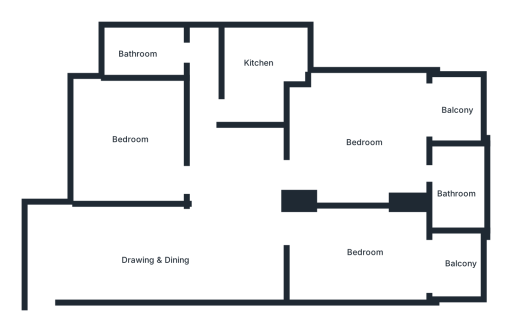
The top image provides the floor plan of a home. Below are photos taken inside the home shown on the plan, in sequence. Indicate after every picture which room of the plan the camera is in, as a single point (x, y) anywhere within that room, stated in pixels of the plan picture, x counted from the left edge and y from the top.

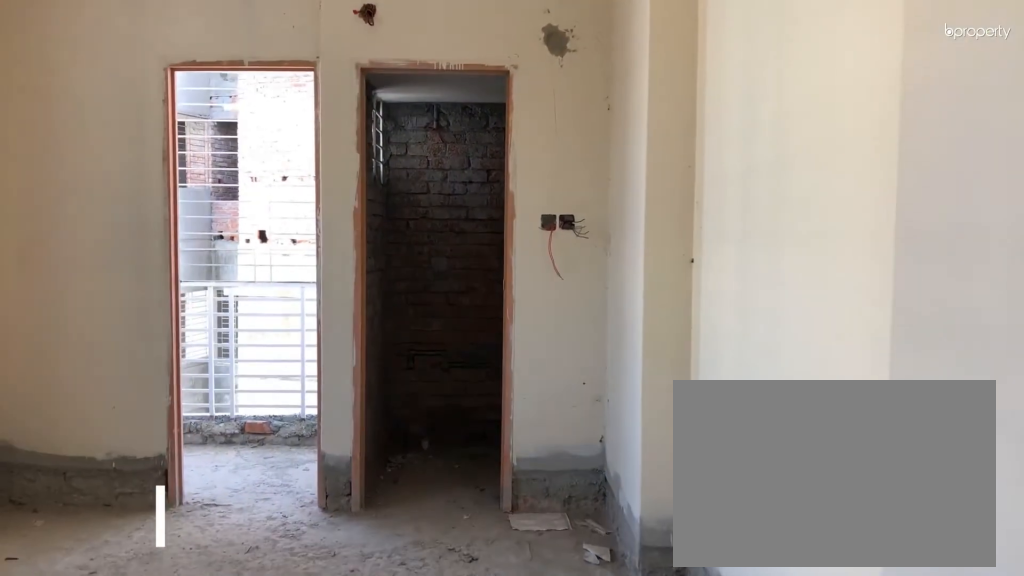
(300, 168)
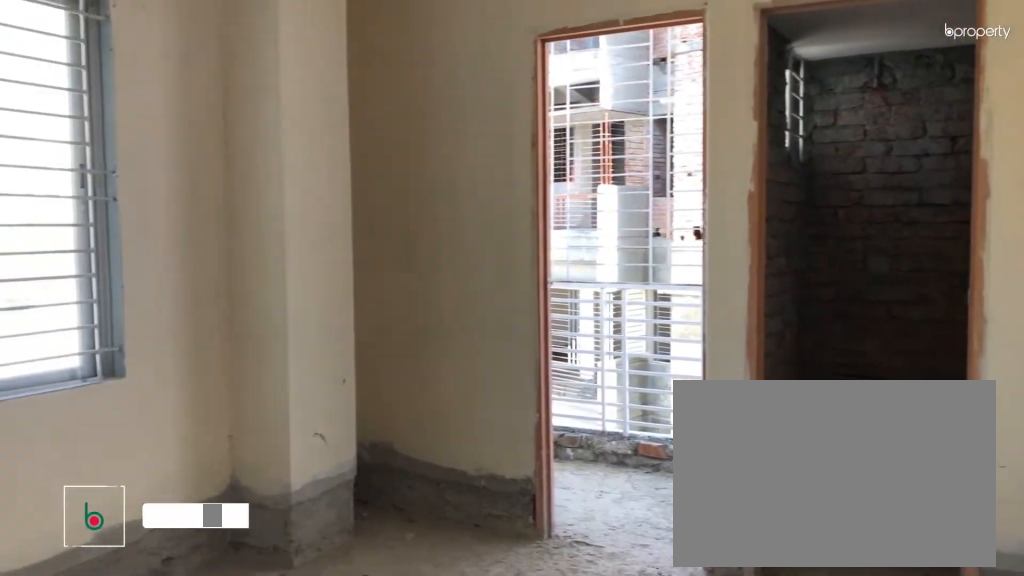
(364, 138)
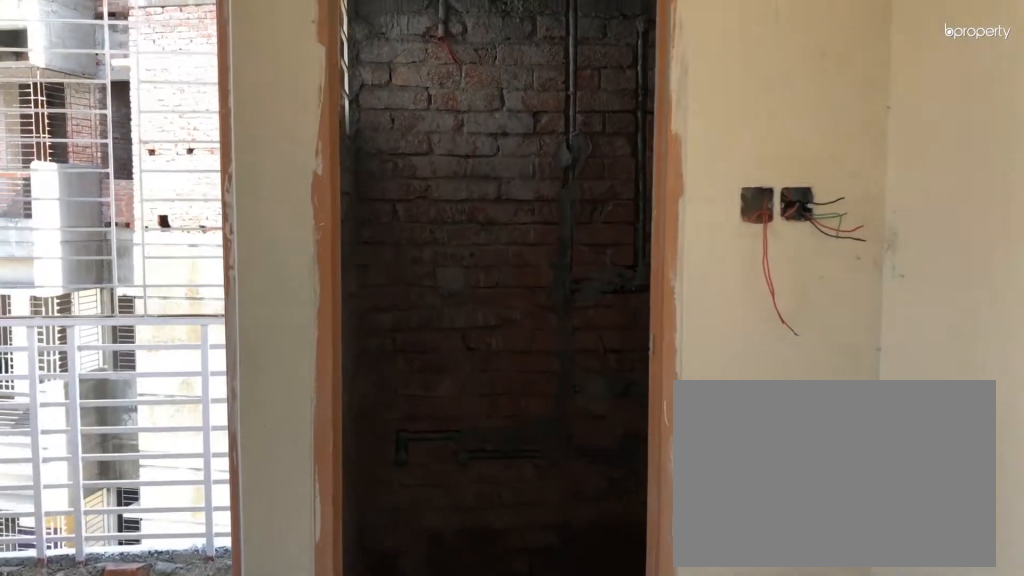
(399, 158)
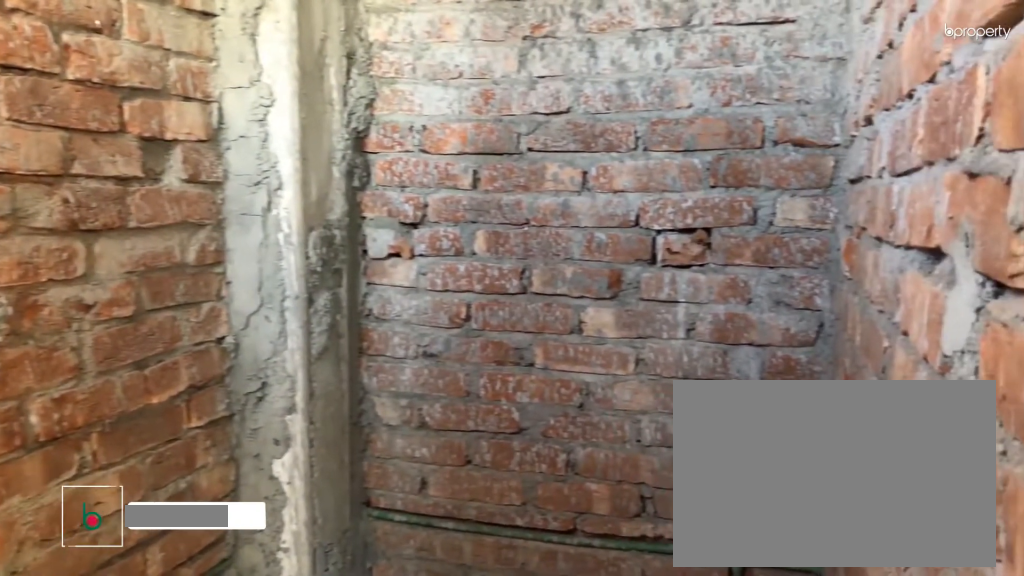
(457, 191)
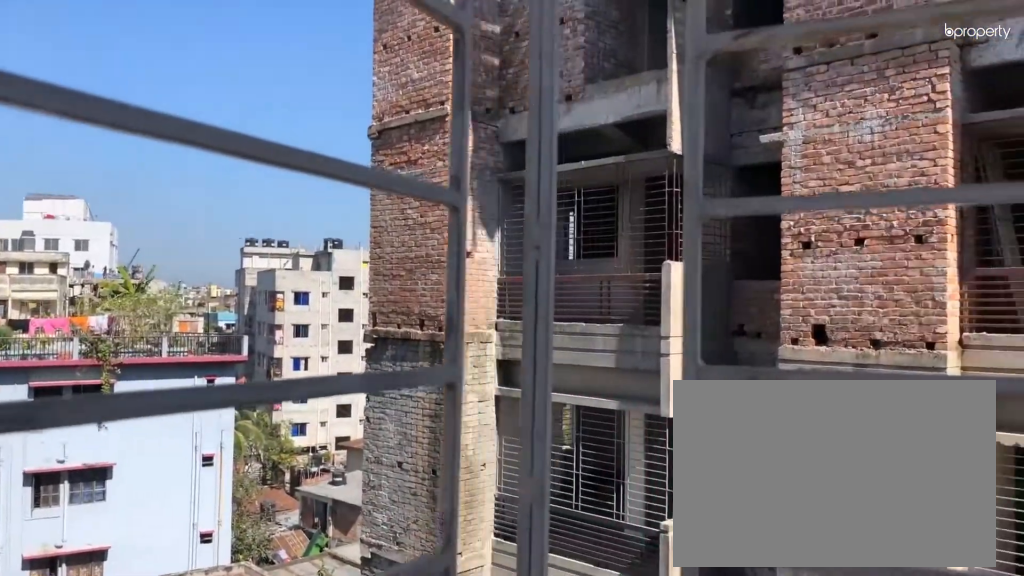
(461, 106)
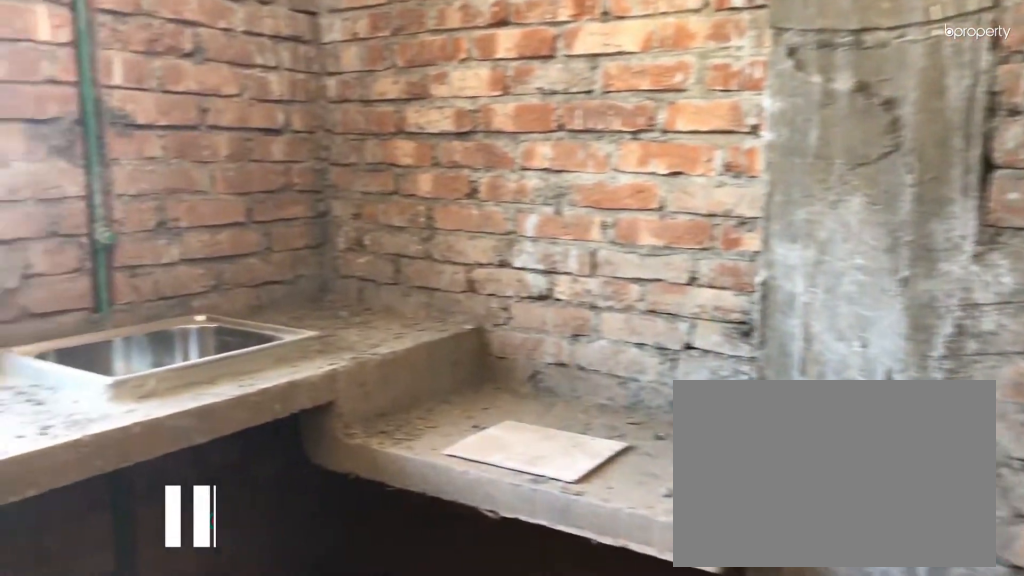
(255, 66)
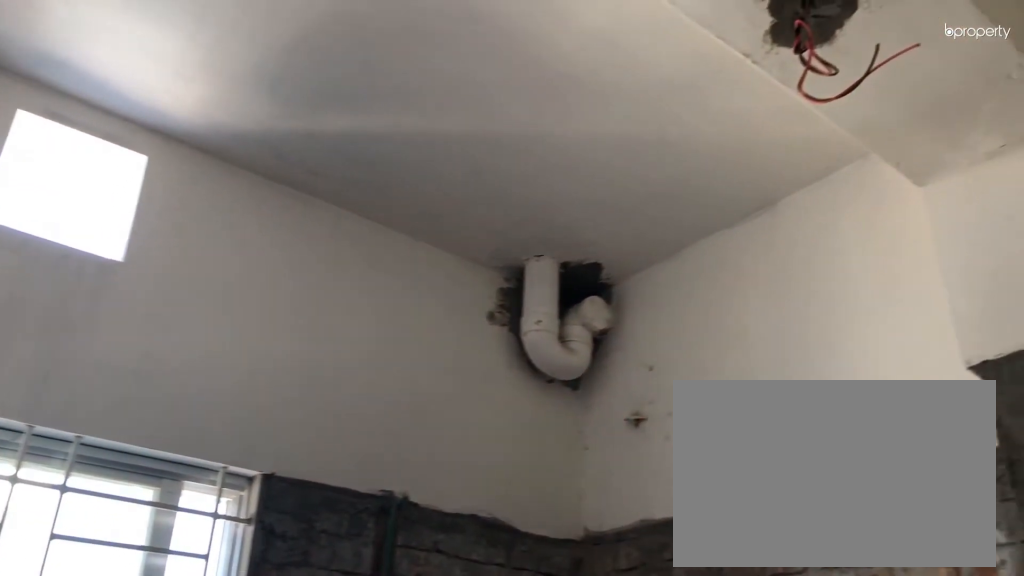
(255, 66)
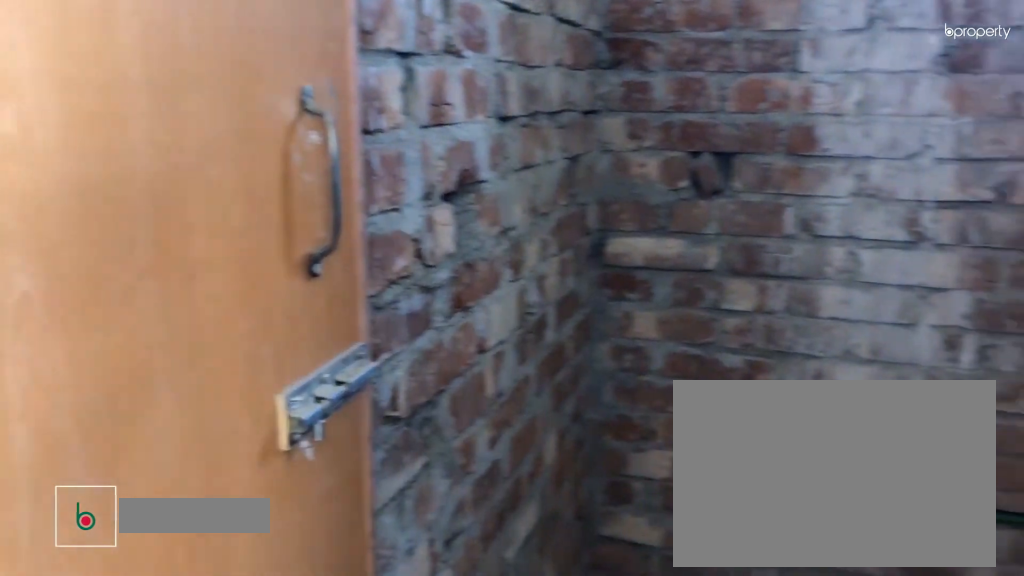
(148, 50)
